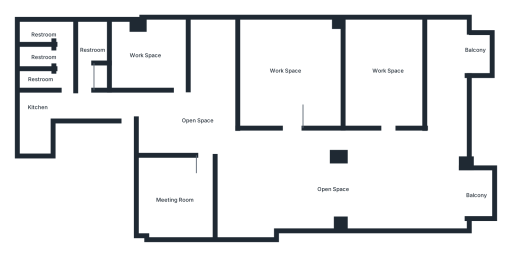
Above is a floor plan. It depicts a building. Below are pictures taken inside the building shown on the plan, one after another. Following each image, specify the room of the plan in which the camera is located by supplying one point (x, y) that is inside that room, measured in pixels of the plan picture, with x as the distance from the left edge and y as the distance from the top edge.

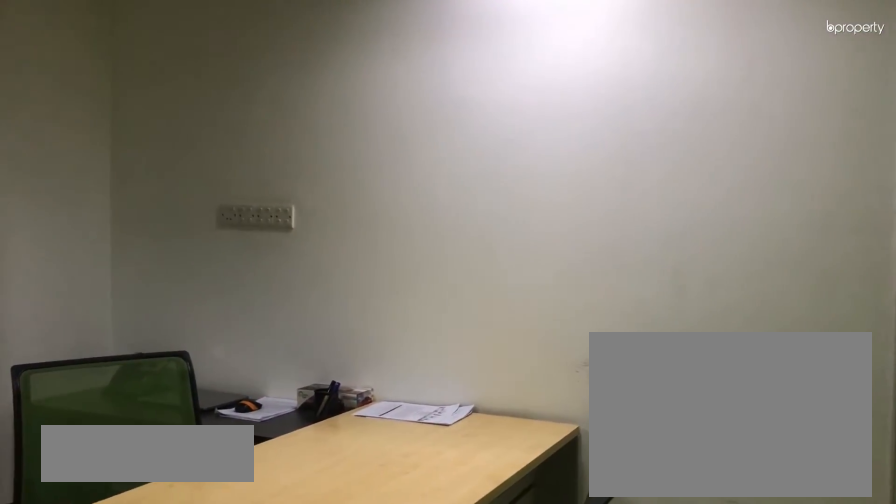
(183, 197)
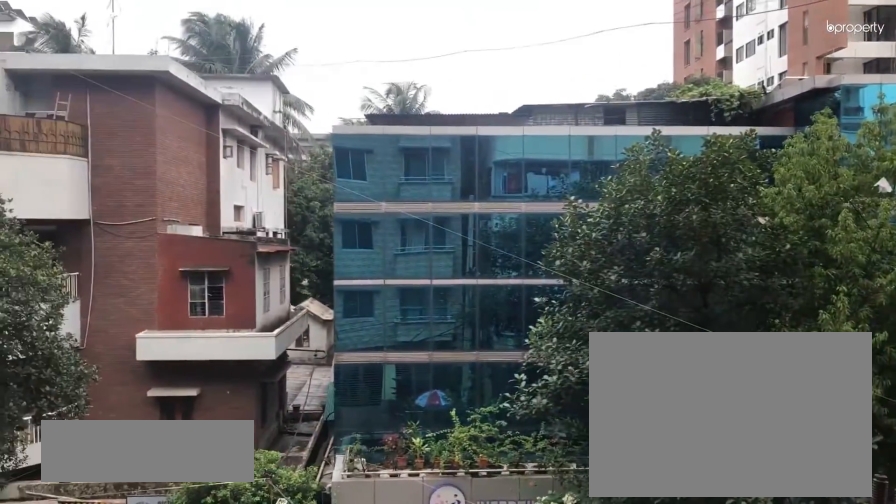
(479, 193)
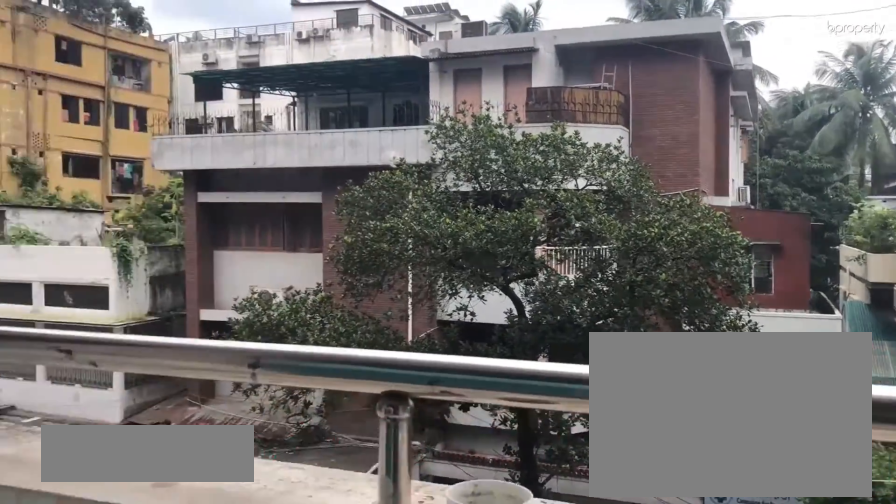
(476, 54)
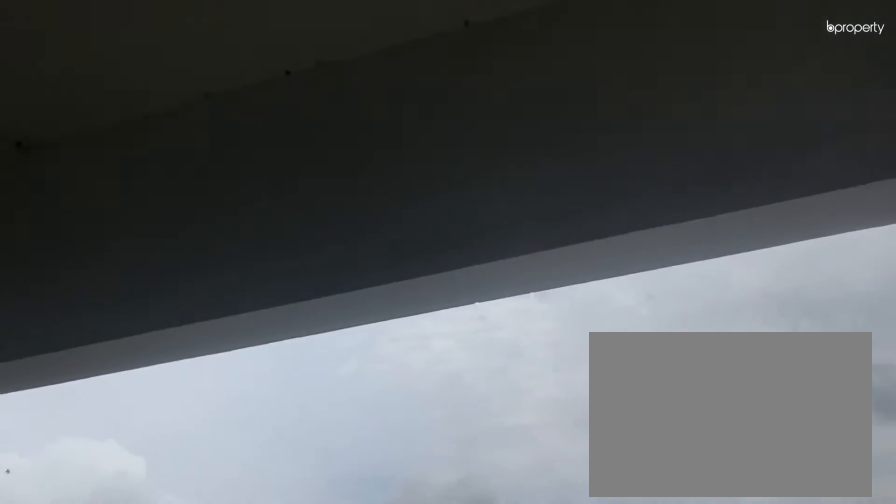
(472, 54)
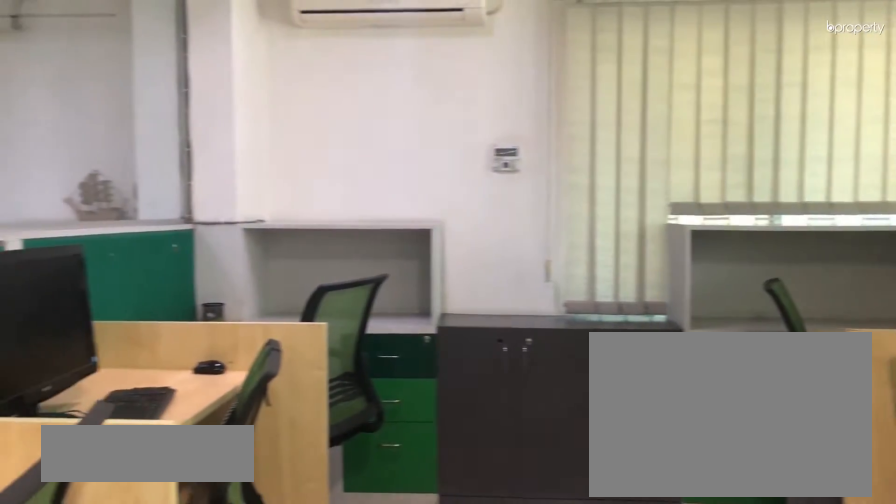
(384, 70)
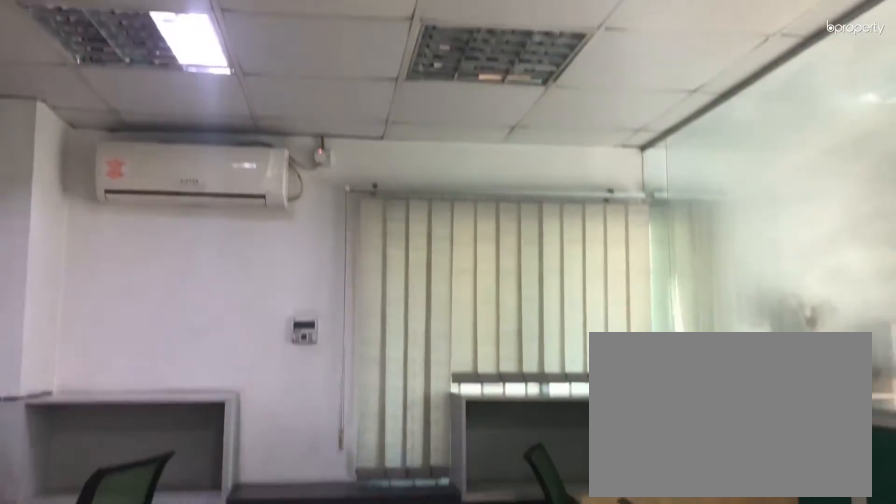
(384, 76)
